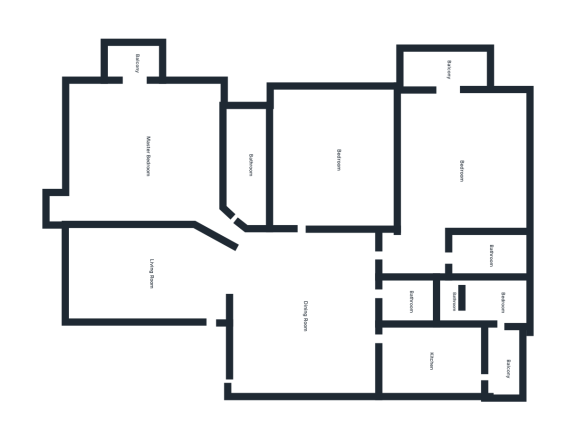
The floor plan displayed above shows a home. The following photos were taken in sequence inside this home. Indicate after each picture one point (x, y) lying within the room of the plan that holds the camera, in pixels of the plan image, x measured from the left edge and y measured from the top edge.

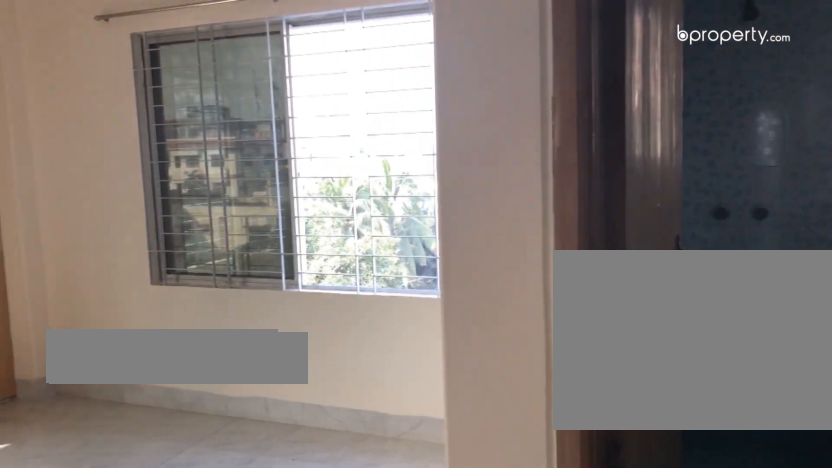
(474, 176)
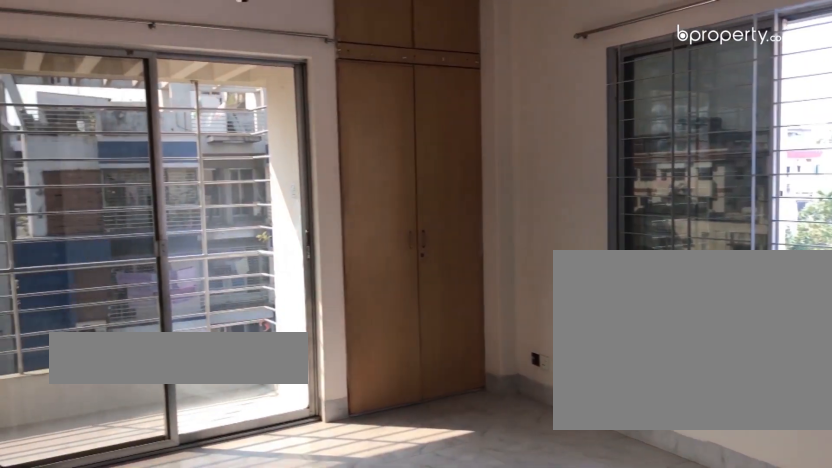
(474, 176)
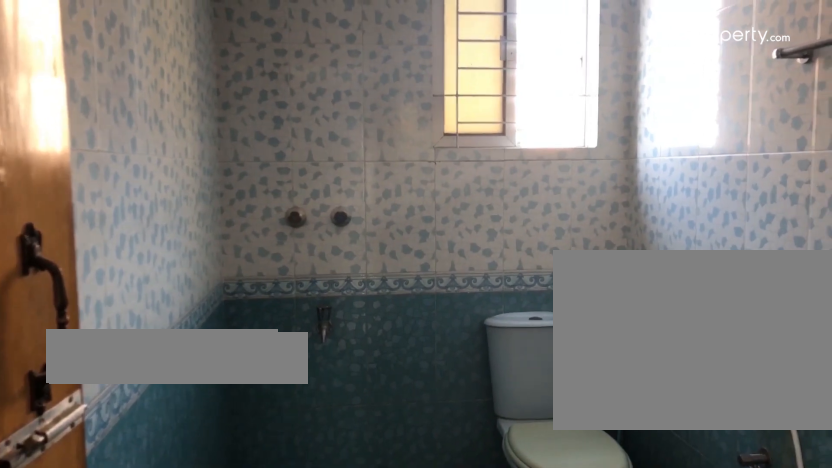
(505, 256)
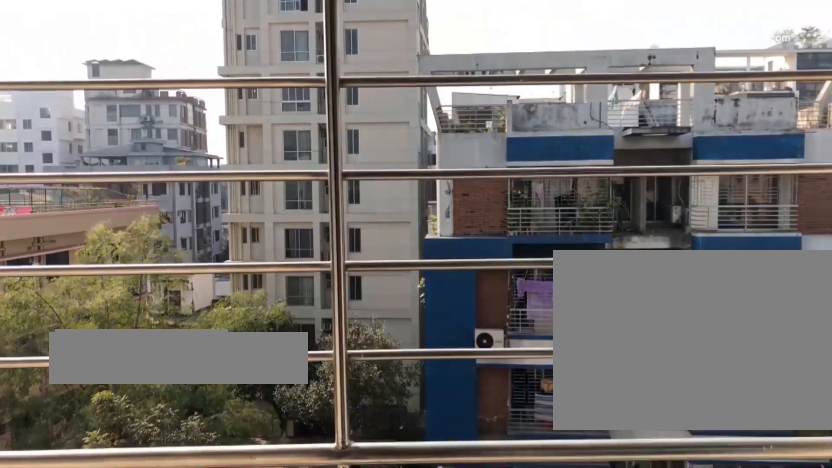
(448, 60)
